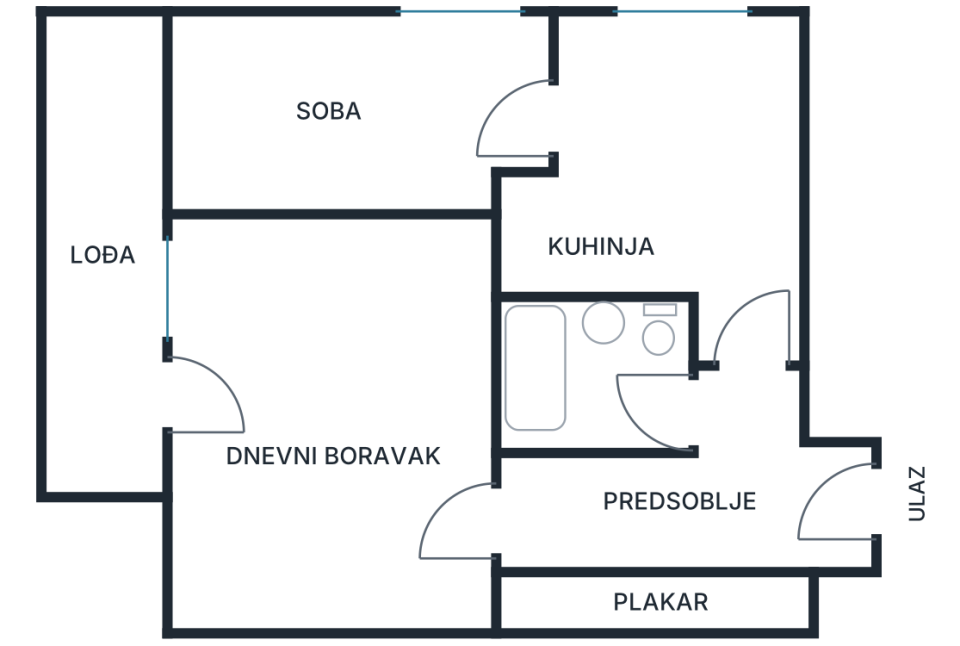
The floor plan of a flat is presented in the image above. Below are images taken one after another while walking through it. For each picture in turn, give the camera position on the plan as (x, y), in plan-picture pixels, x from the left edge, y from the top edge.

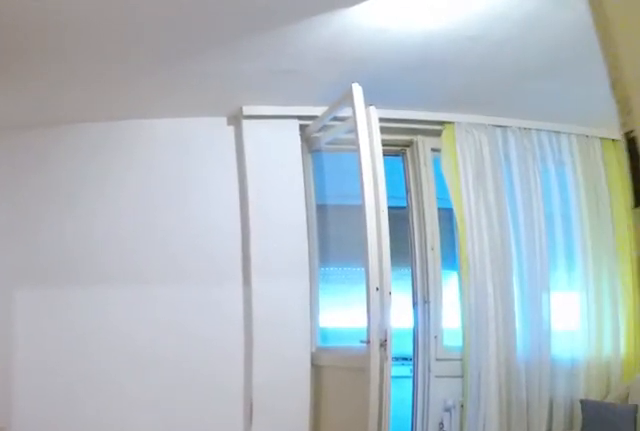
(522, 509)
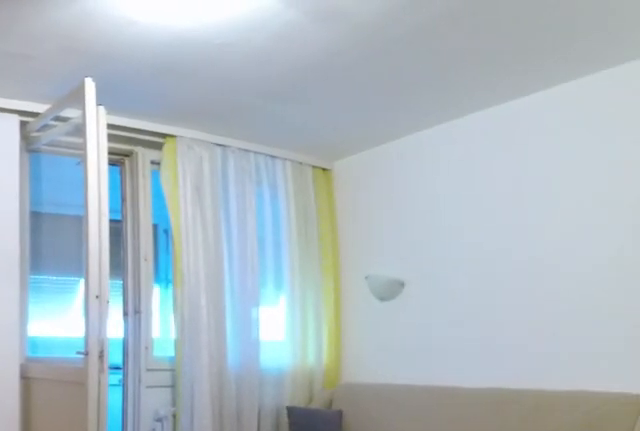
(477, 514)
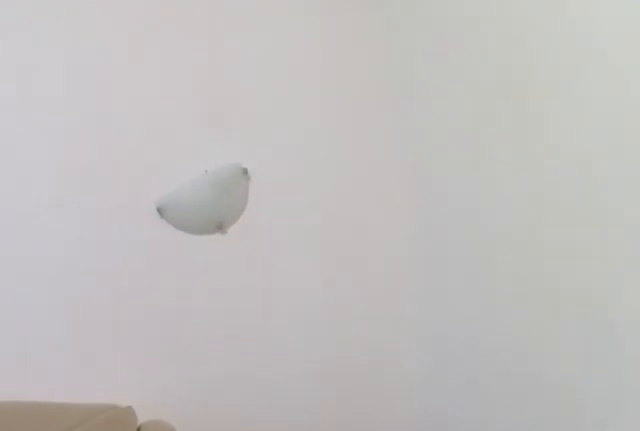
(467, 363)
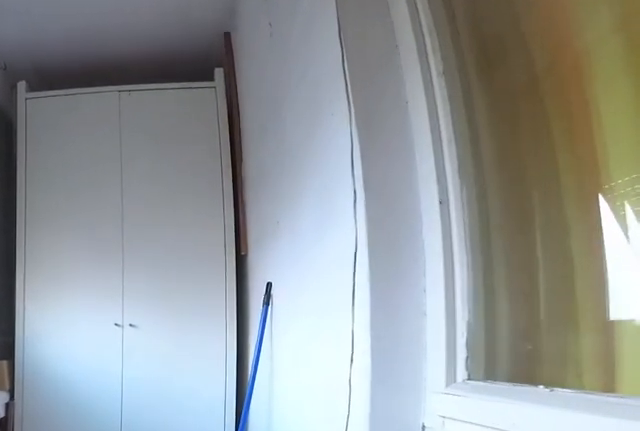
(93, 291)
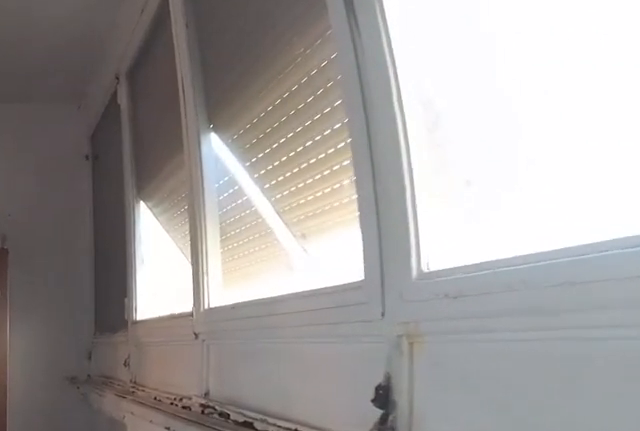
(94, 143)
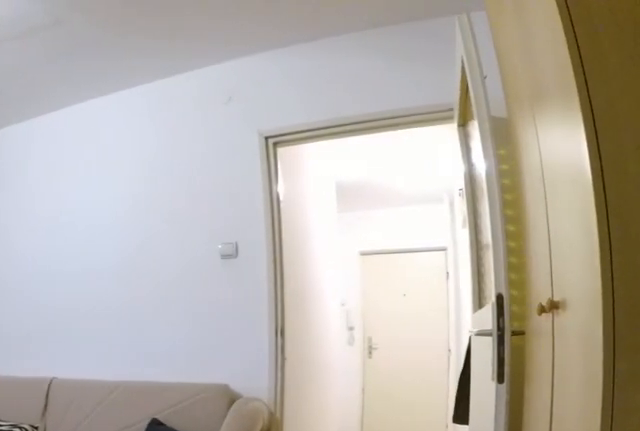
(213, 552)
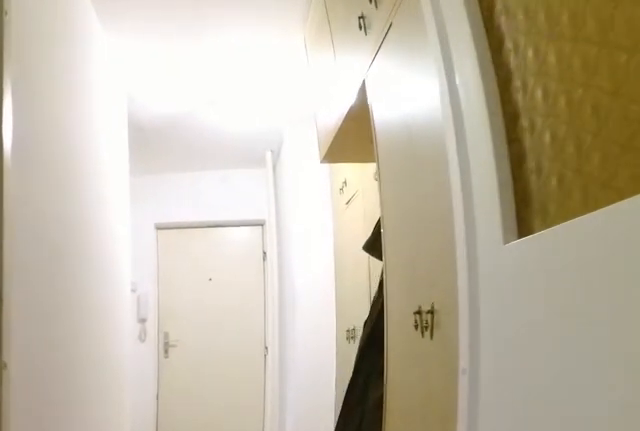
(421, 540)
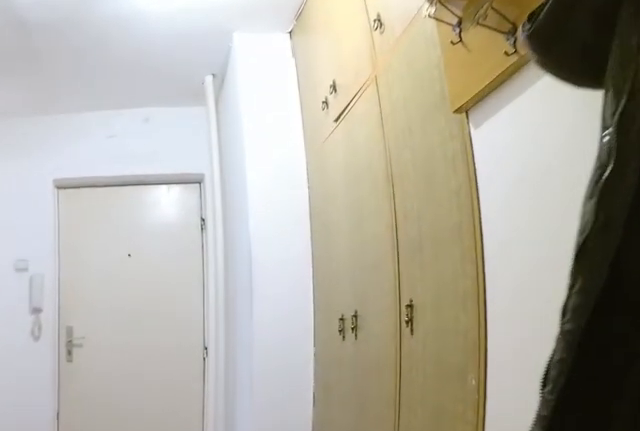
(530, 526)
